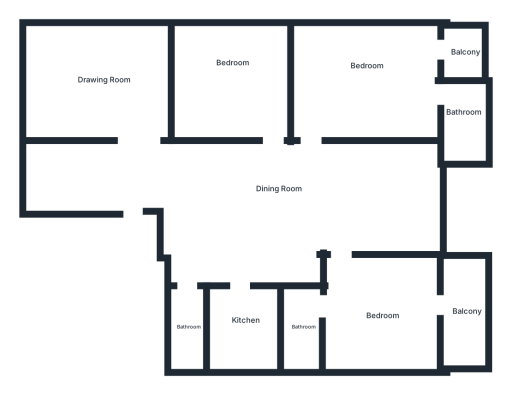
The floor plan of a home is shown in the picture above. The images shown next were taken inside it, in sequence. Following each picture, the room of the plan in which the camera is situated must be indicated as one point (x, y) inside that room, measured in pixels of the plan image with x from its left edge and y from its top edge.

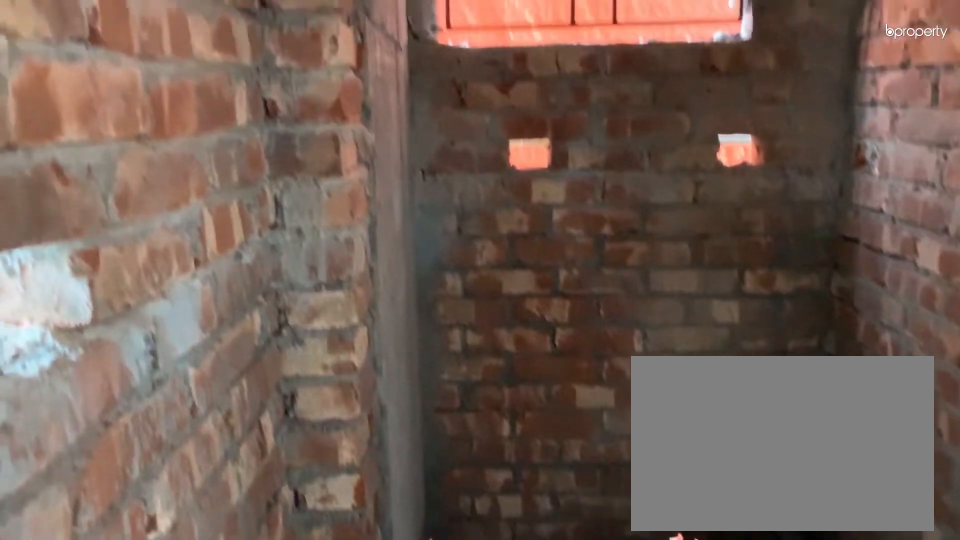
(303, 329)
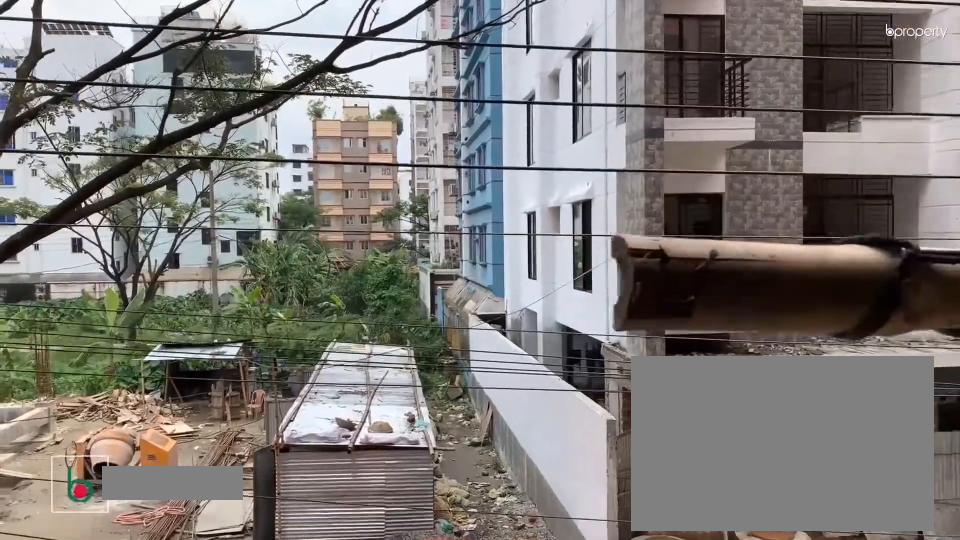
(456, 312)
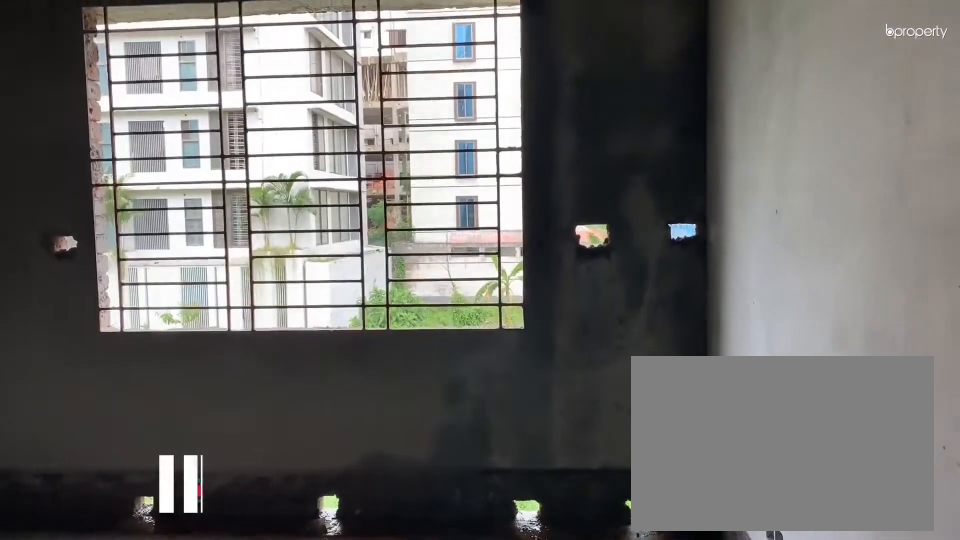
(252, 103)
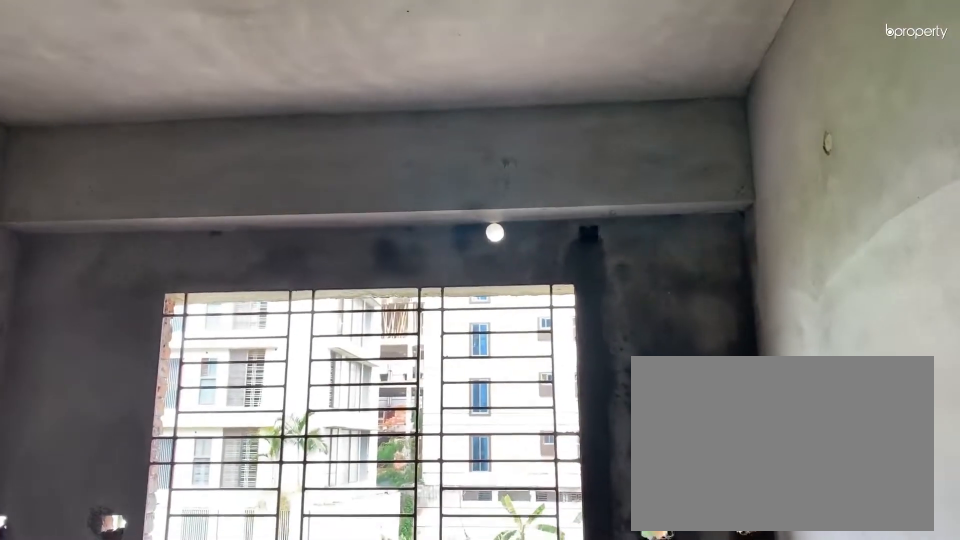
(227, 70)
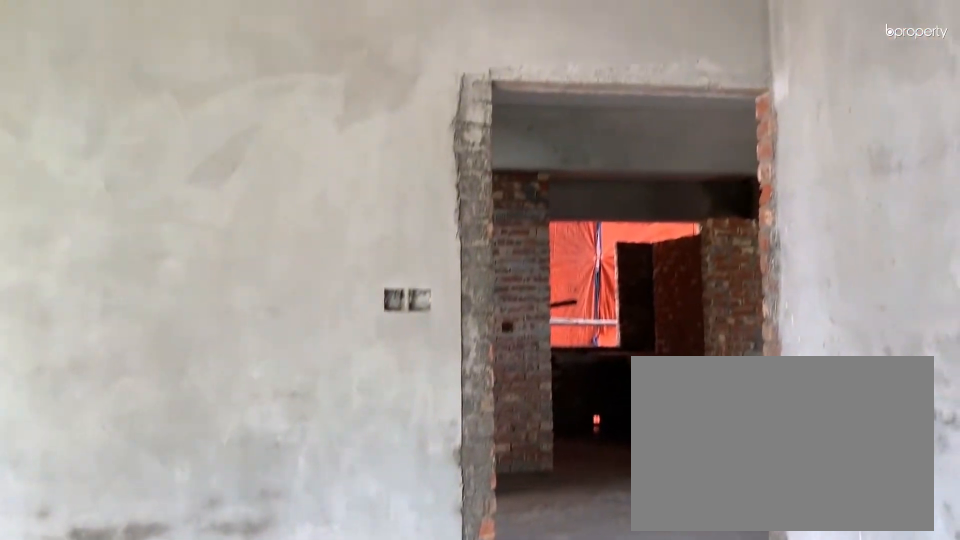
(368, 69)
